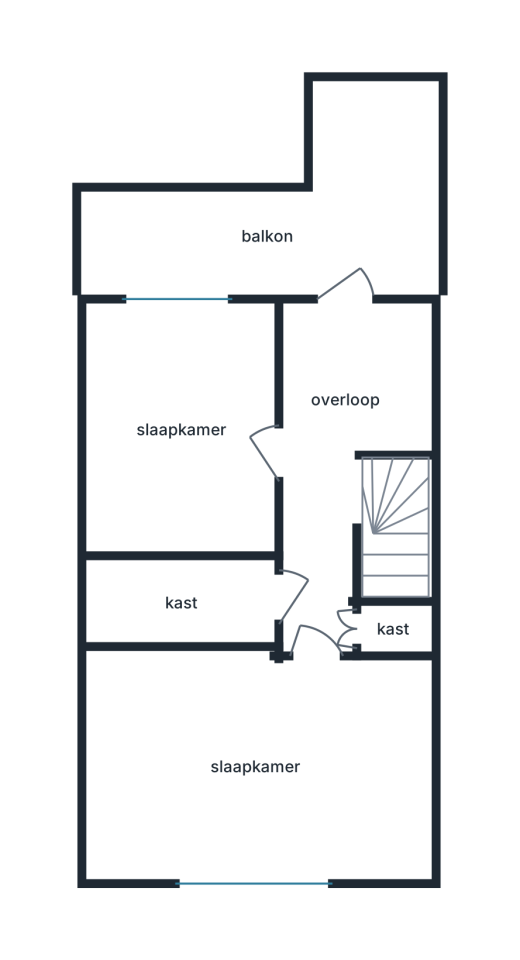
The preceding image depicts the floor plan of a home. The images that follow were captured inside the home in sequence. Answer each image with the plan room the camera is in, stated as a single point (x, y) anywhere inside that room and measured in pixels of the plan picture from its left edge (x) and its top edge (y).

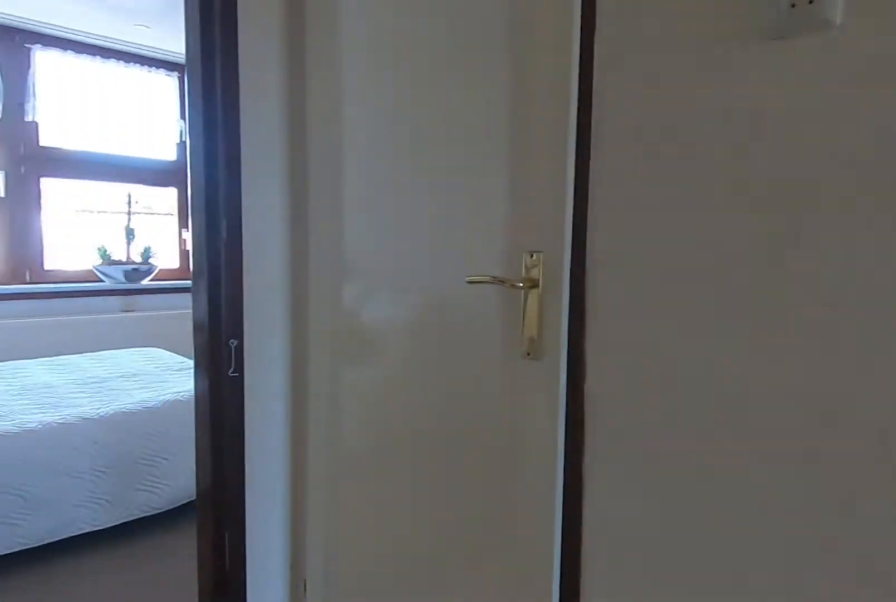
(319, 610)
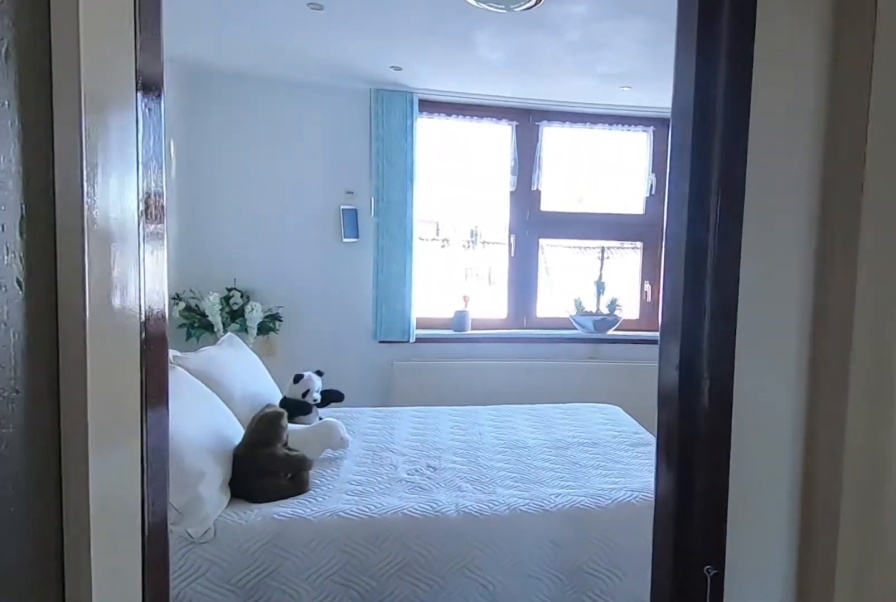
(319, 610)
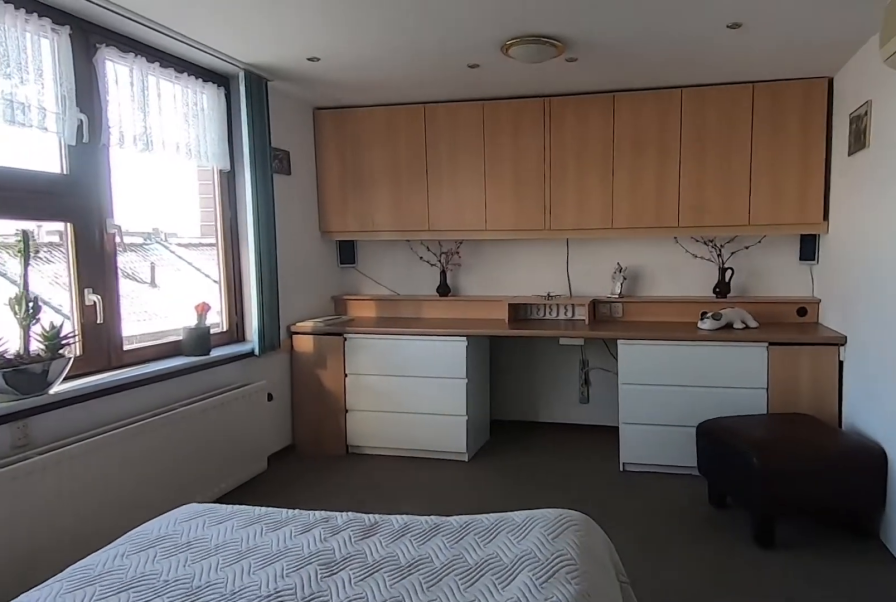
(249, 770)
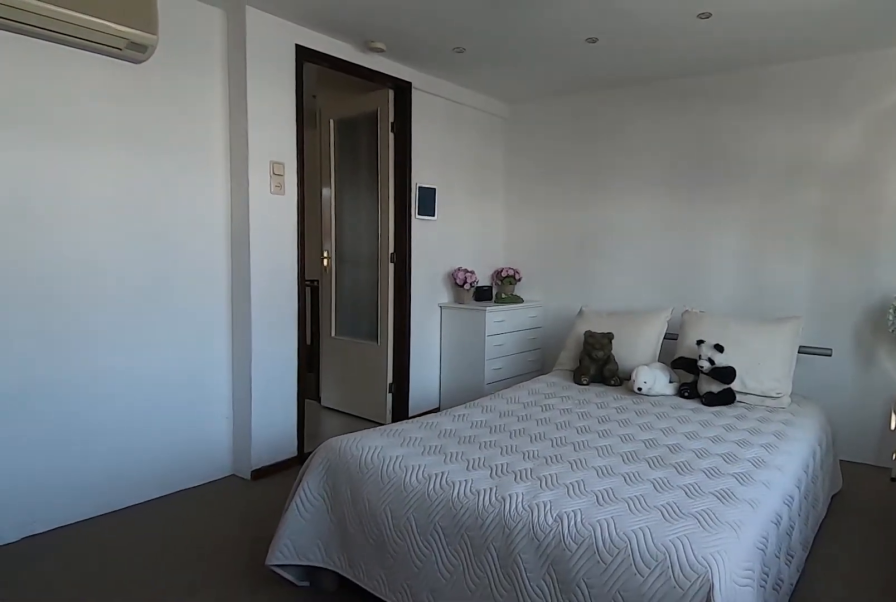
(249, 770)
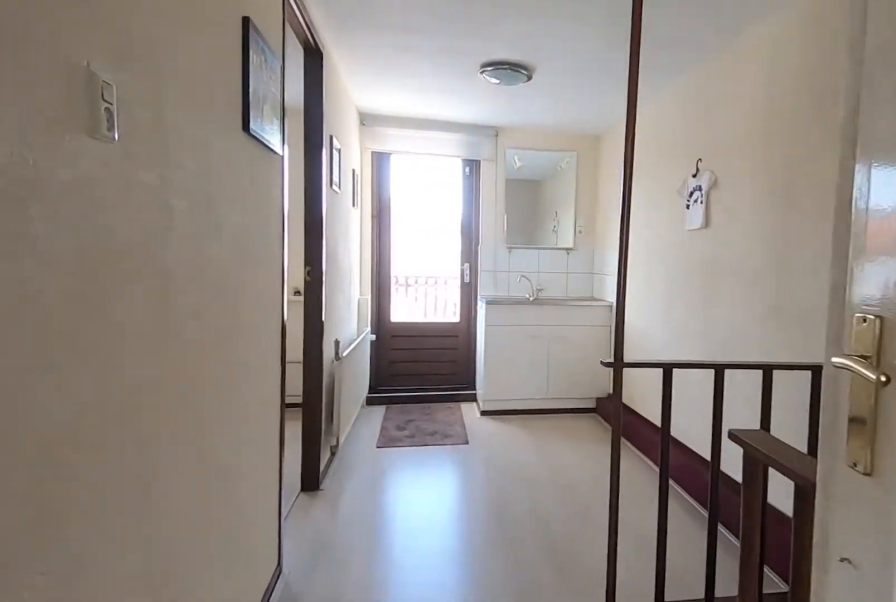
(319, 610)
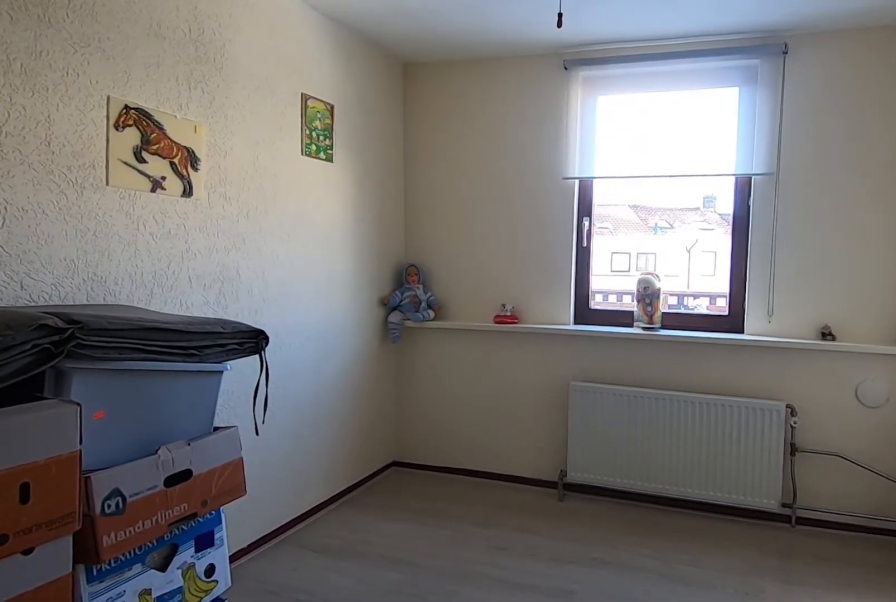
(144, 423)
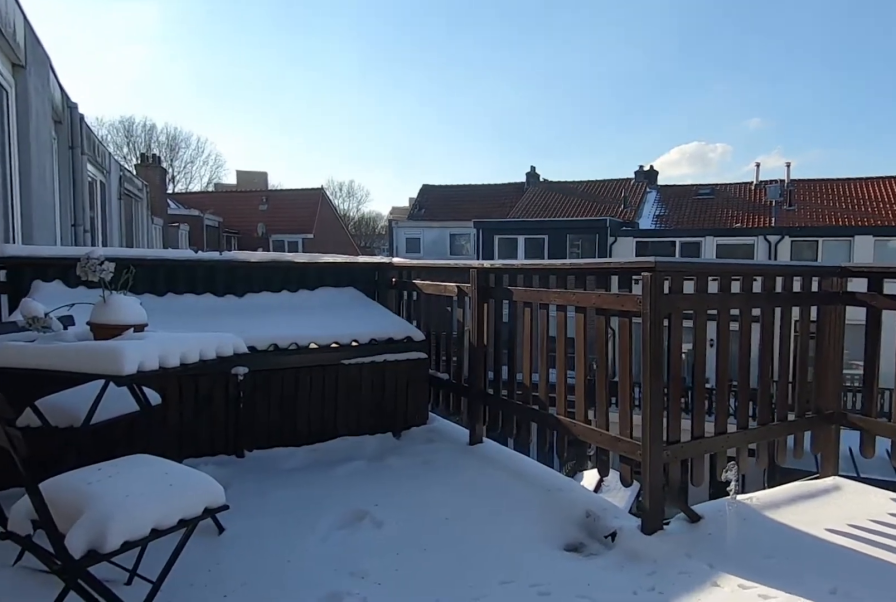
(294, 208)
